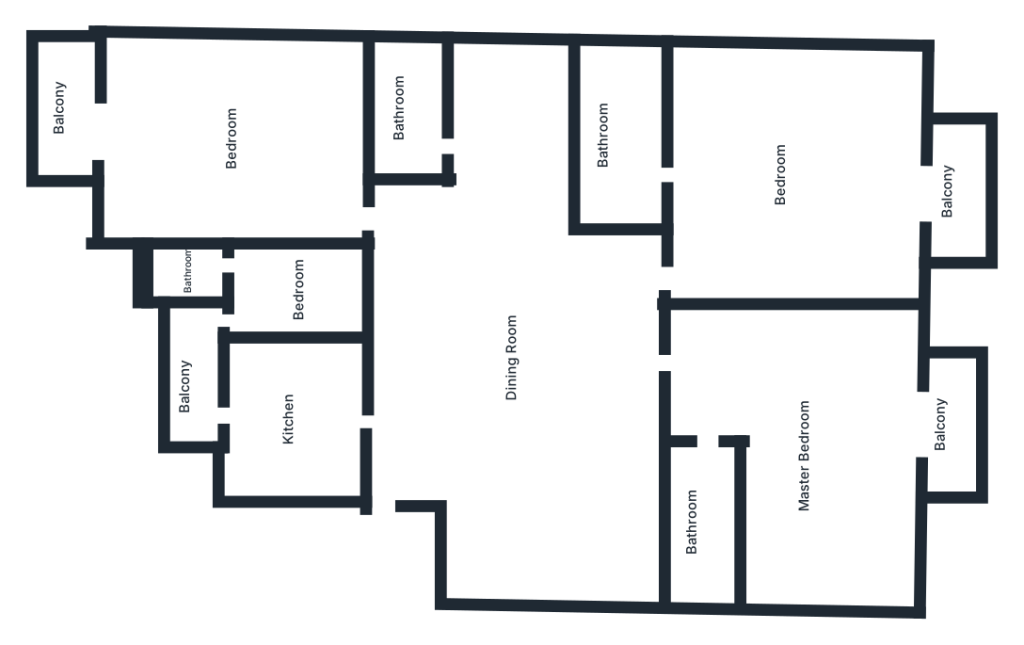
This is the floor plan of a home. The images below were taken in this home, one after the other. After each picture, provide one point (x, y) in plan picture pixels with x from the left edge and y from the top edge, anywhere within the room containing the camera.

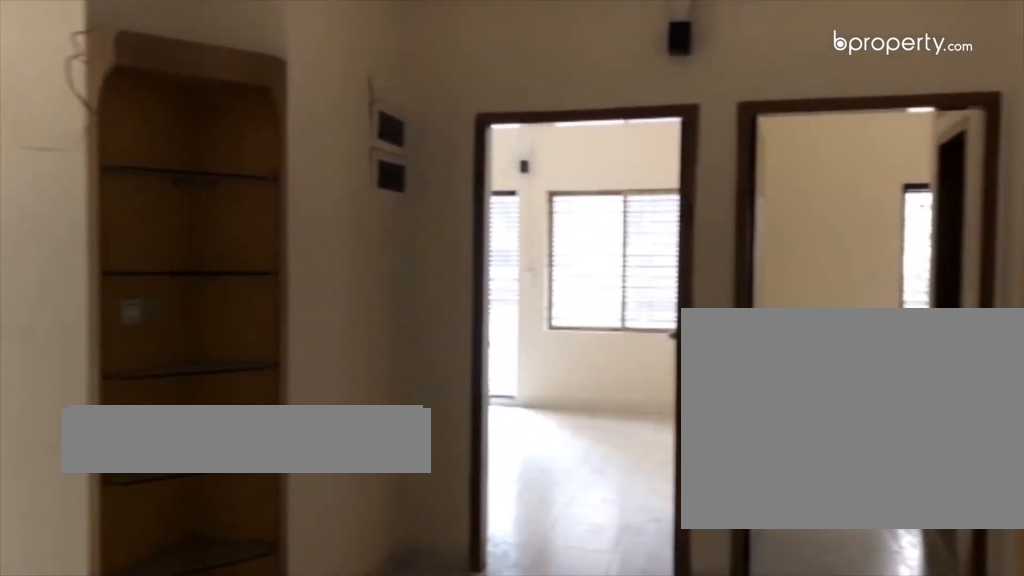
(462, 308)
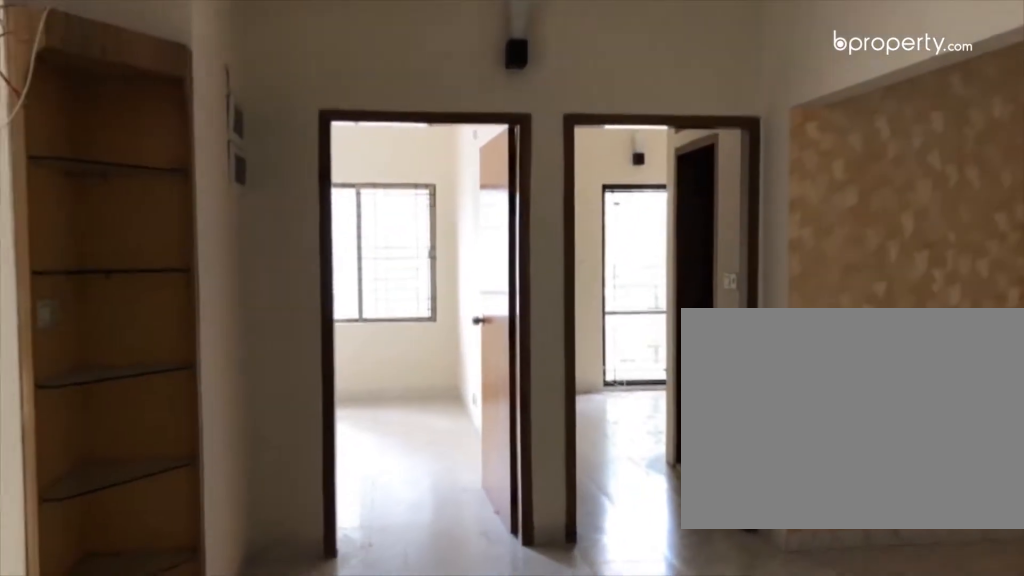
(462, 308)
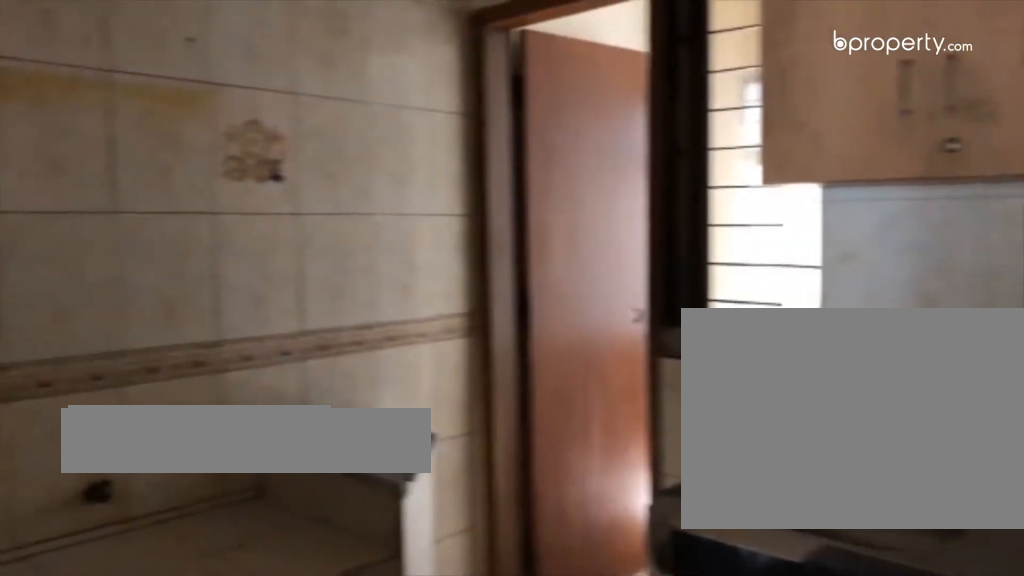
(292, 406)
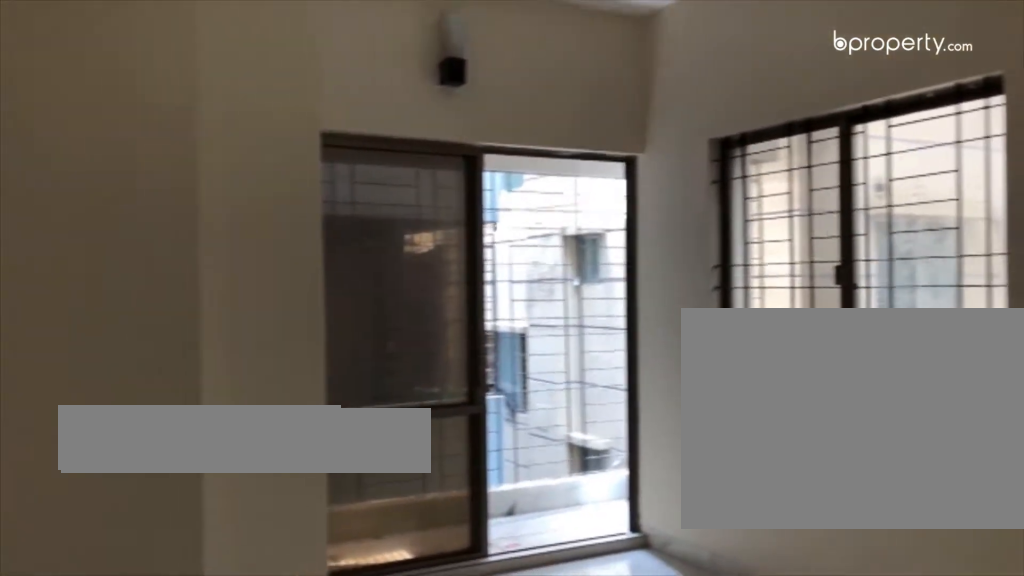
(248, 145)
